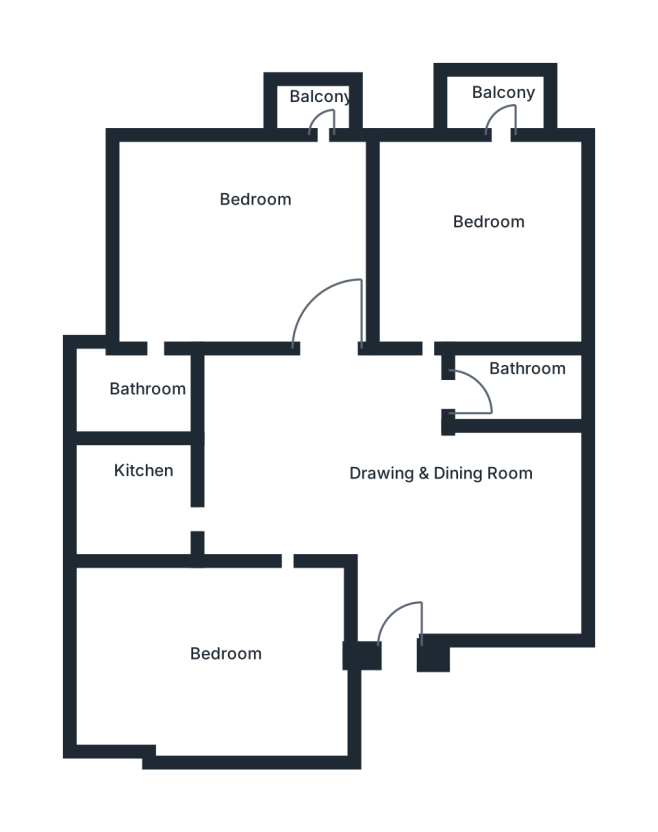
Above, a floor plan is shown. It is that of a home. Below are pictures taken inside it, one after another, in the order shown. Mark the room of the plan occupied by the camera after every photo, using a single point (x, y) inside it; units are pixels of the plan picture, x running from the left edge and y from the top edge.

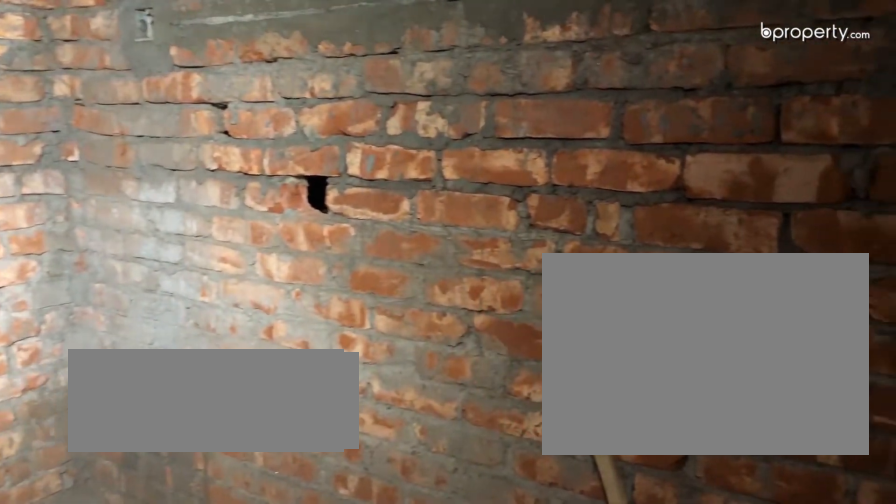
(143, 492)
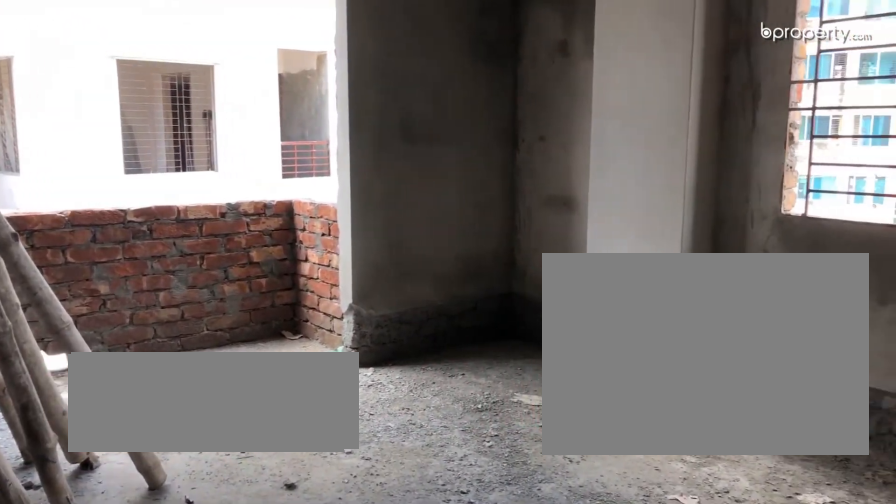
(482, 249)
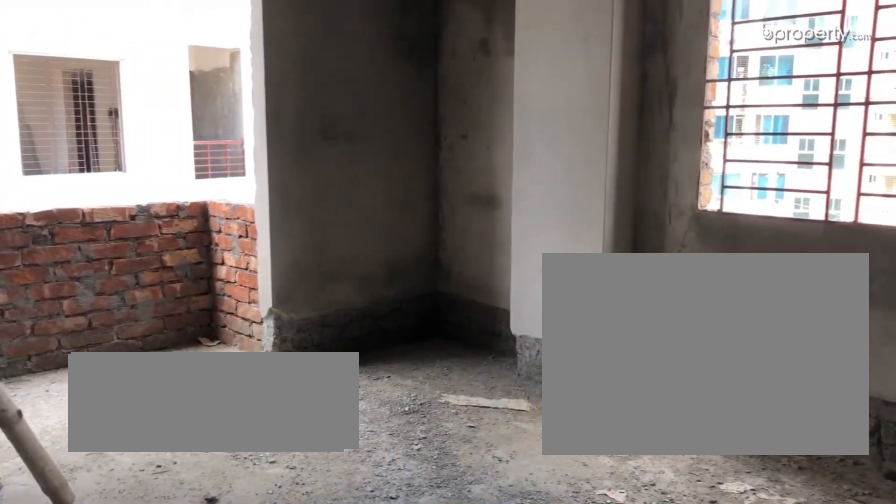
(482, 249)
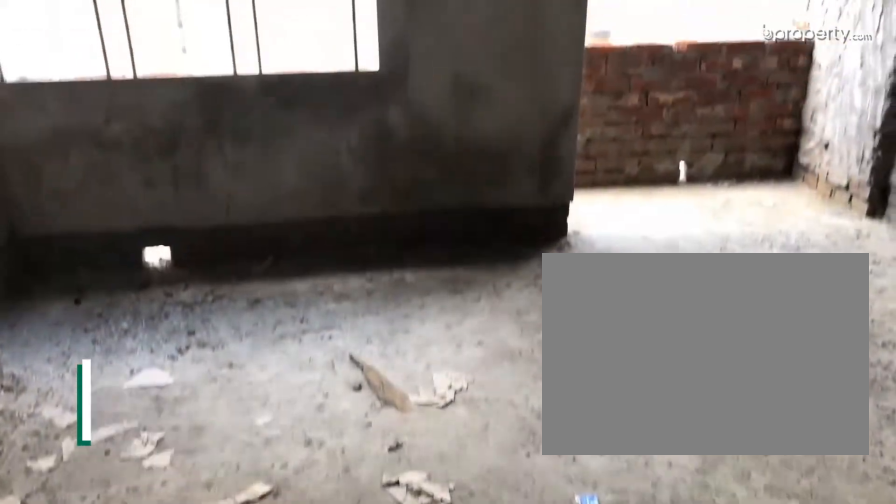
(244, 241)
